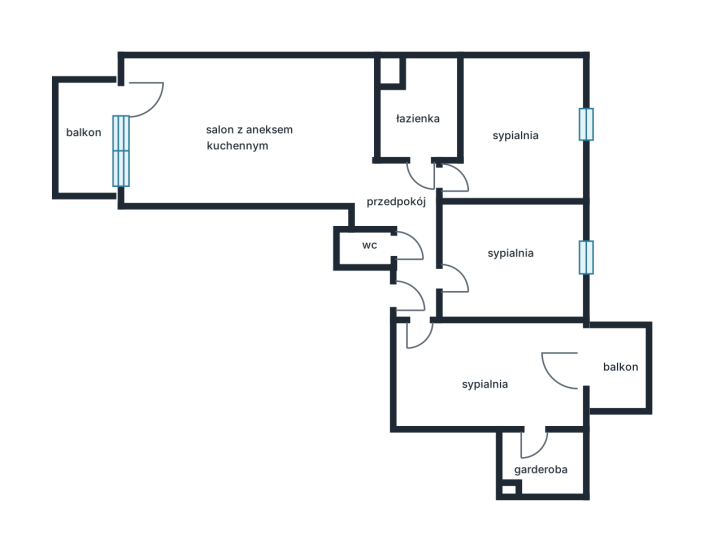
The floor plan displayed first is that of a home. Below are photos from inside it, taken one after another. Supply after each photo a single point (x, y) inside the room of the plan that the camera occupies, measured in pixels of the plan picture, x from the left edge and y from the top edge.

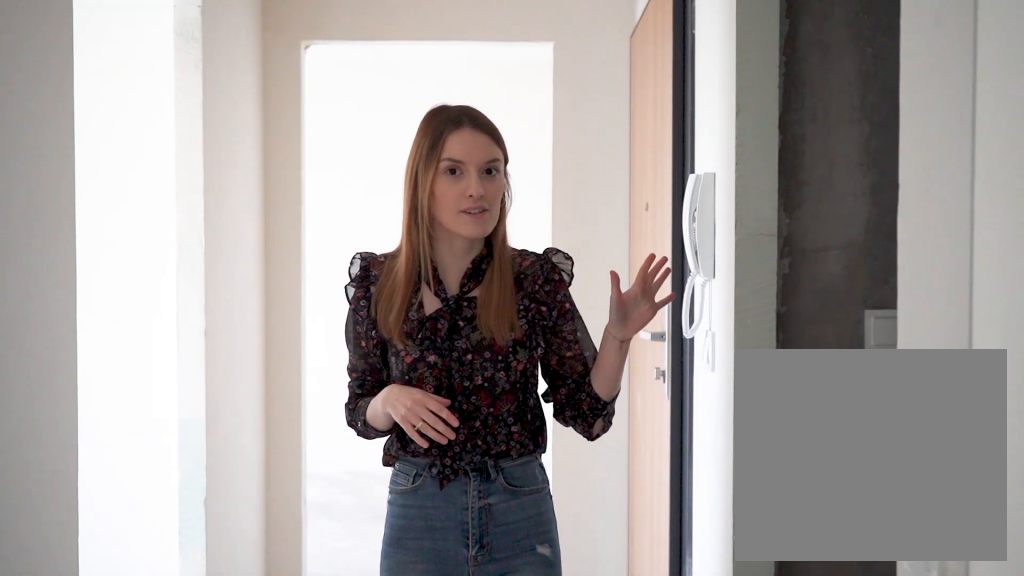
(408, 229)
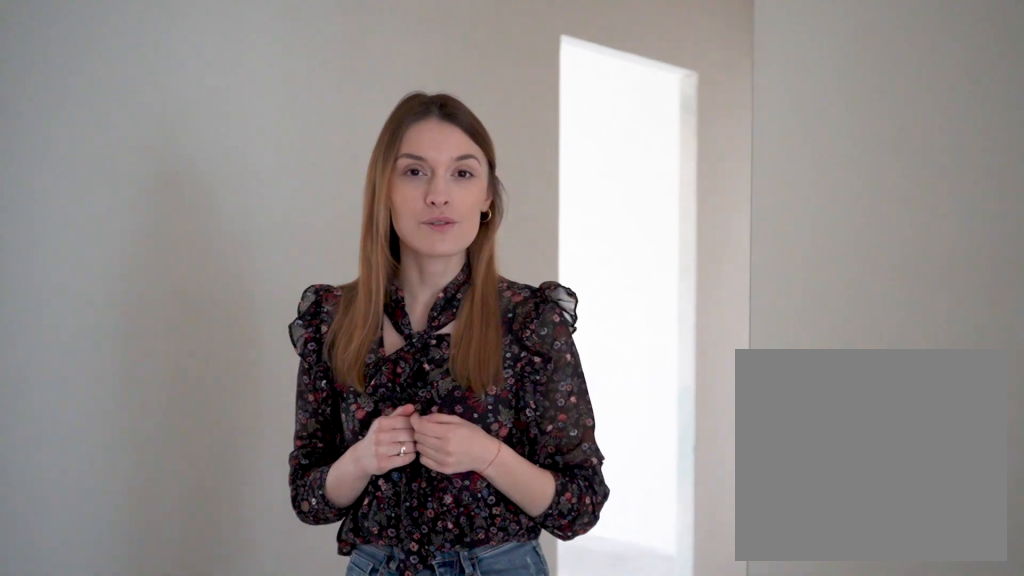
(408, 229)
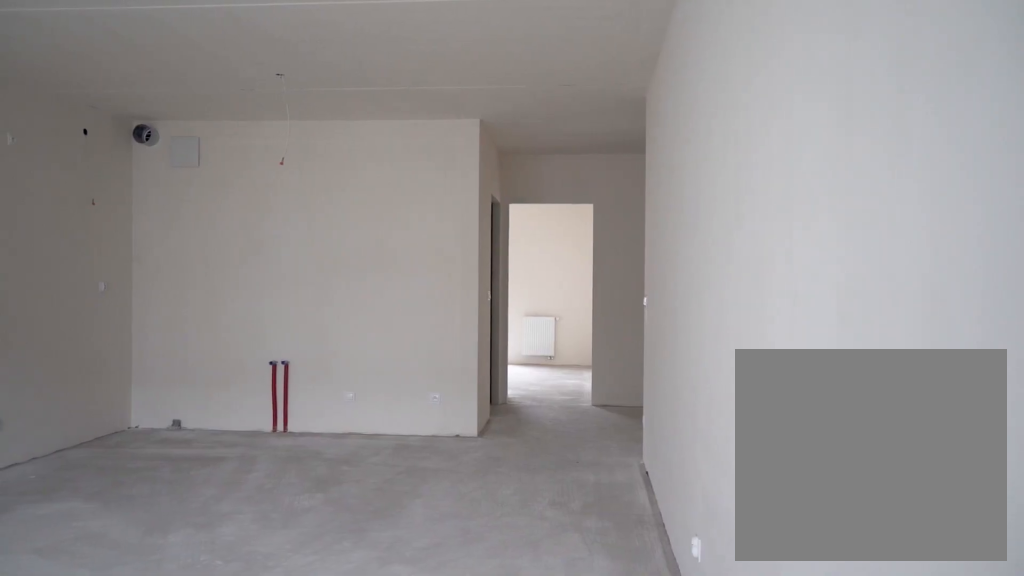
(249, 130)
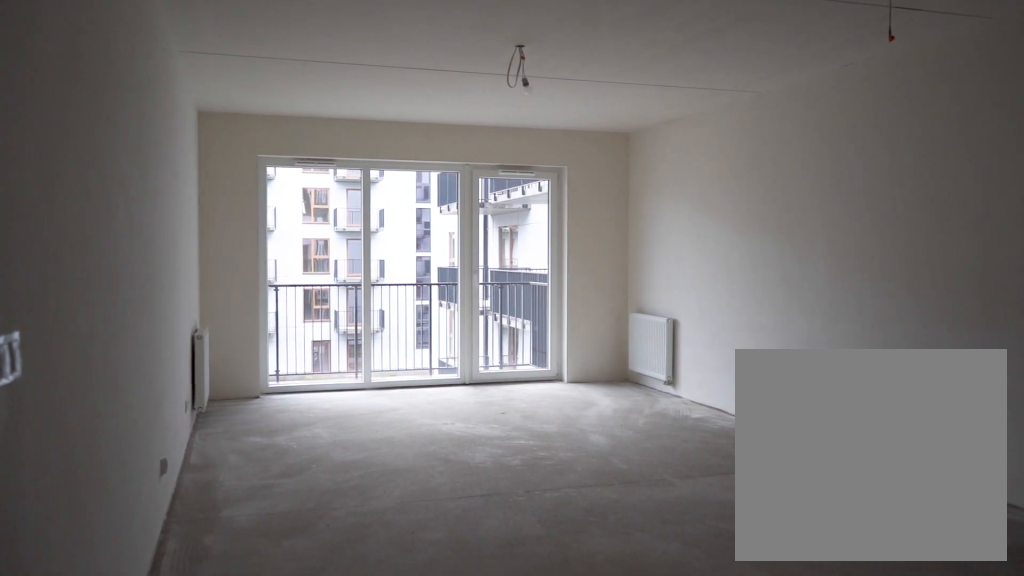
(249, 130)
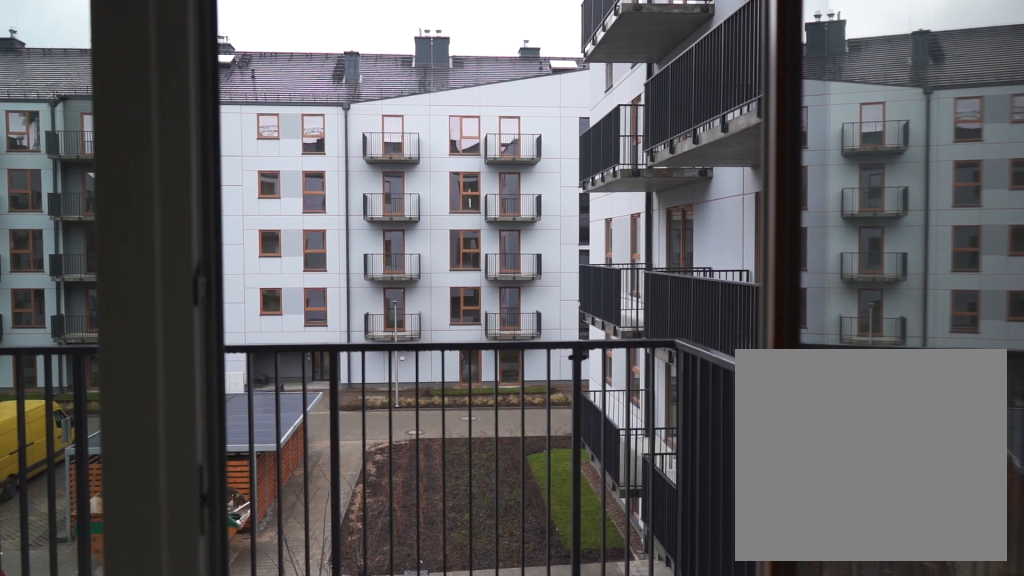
(87, 137)
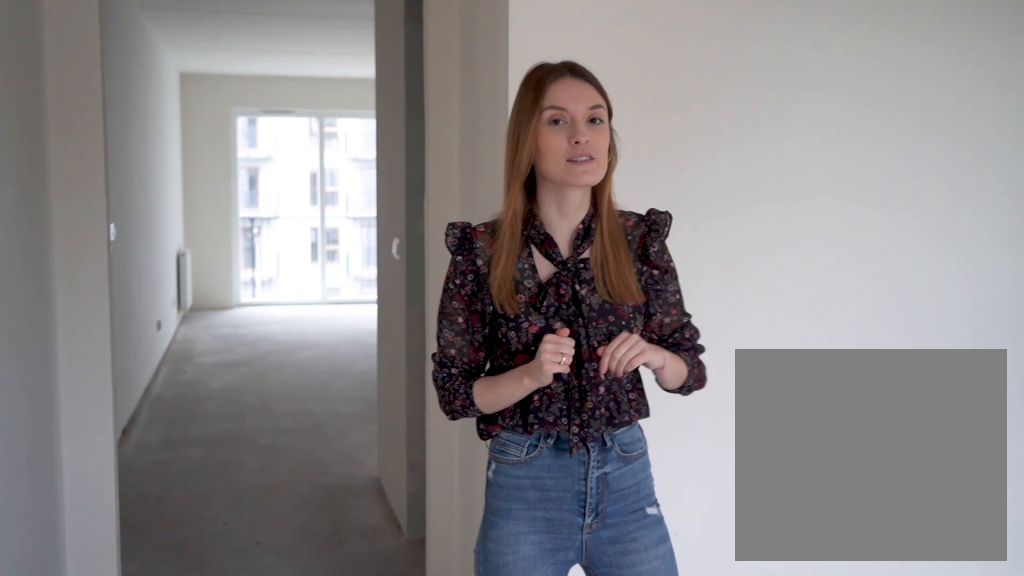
(526, 121)
